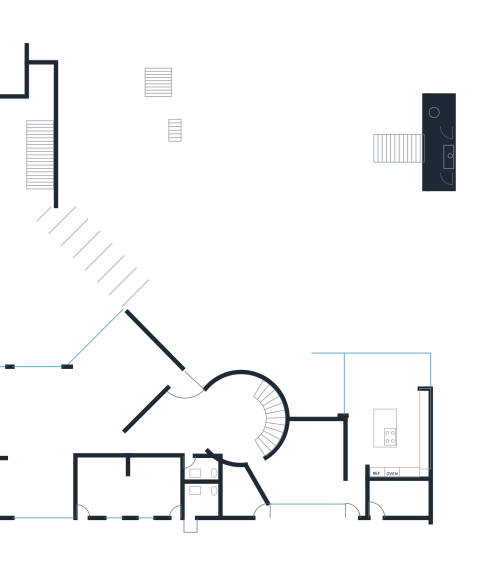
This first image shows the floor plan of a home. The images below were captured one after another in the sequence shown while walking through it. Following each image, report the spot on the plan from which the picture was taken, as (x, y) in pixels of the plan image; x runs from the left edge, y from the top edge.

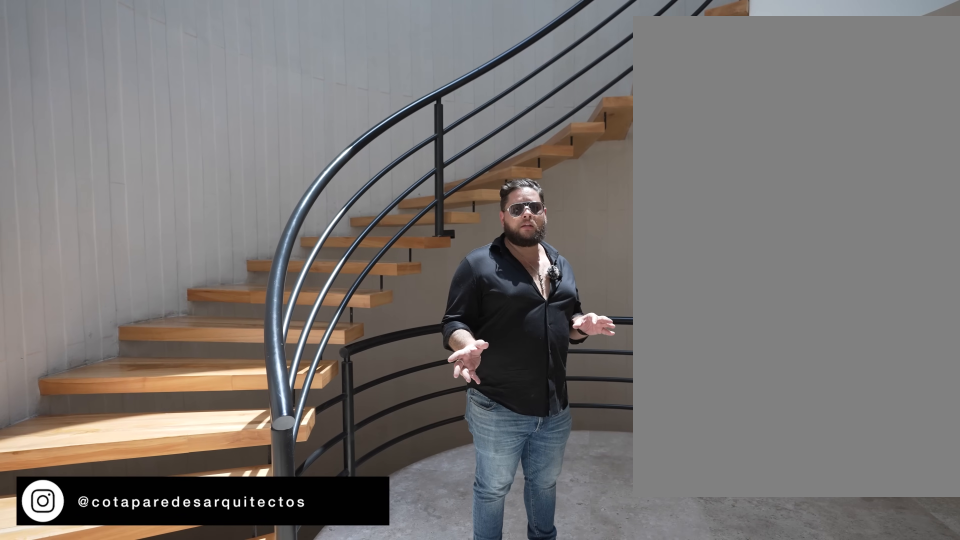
(230, 438)
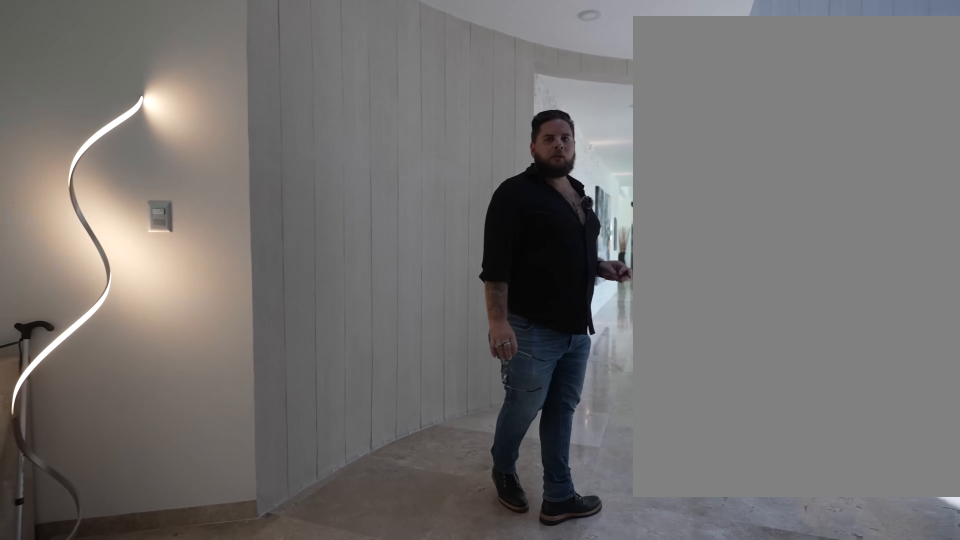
(254, 446)
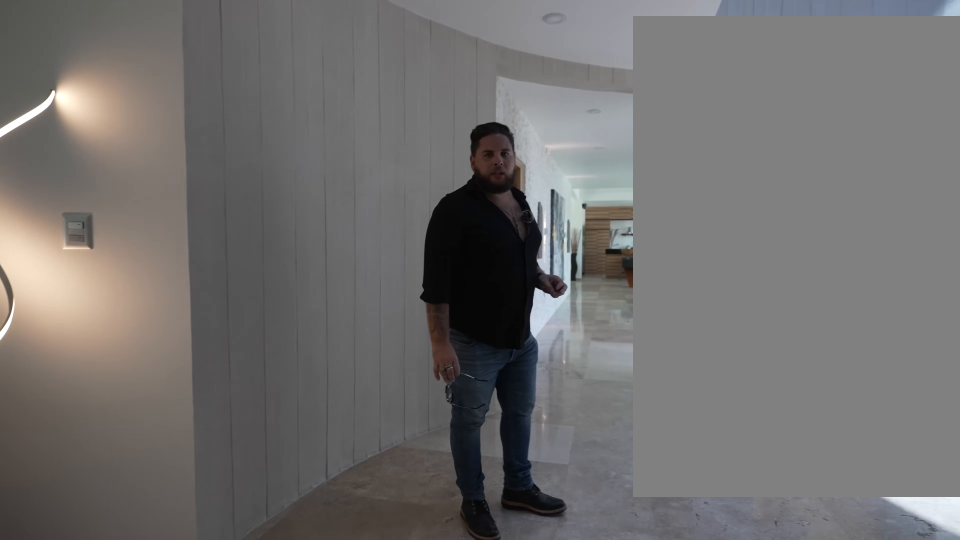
(244, 447)
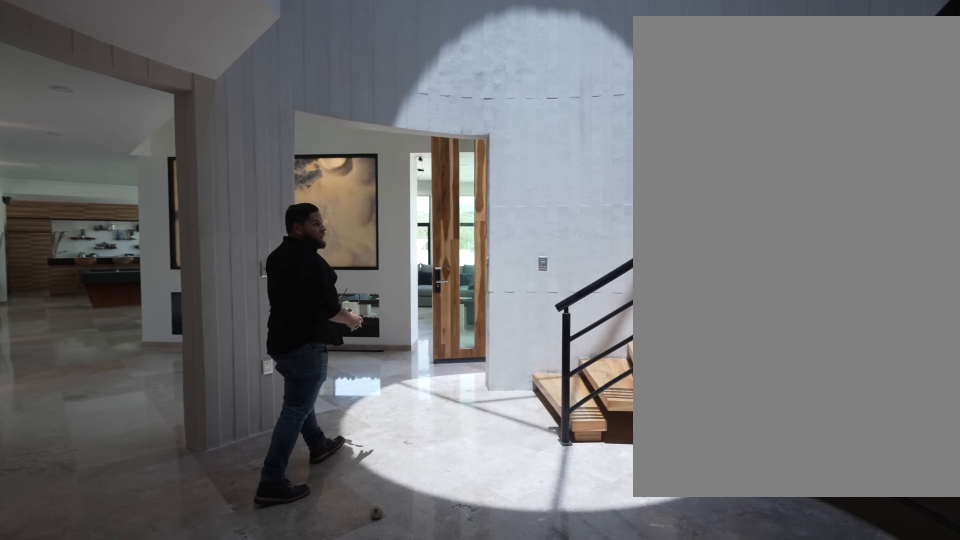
(240, 447)
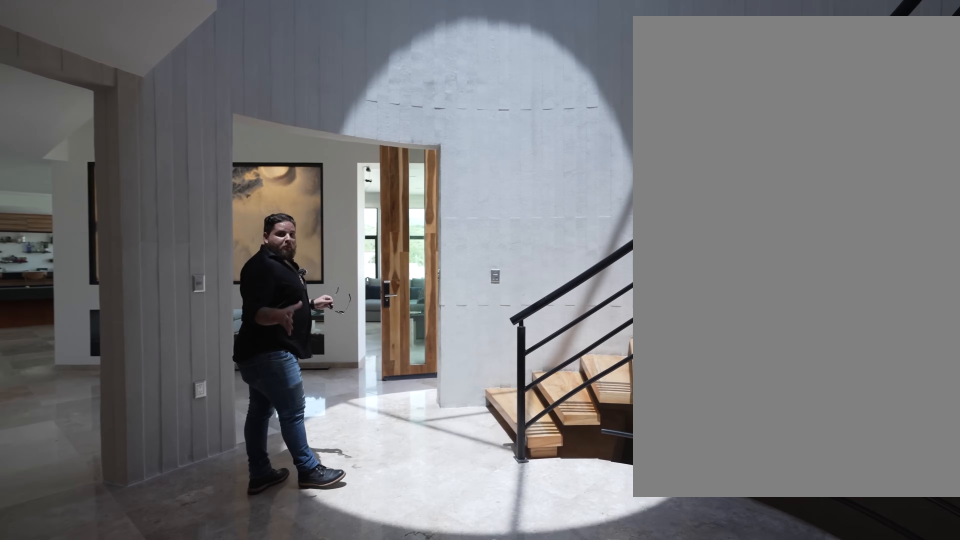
(233, 444)
